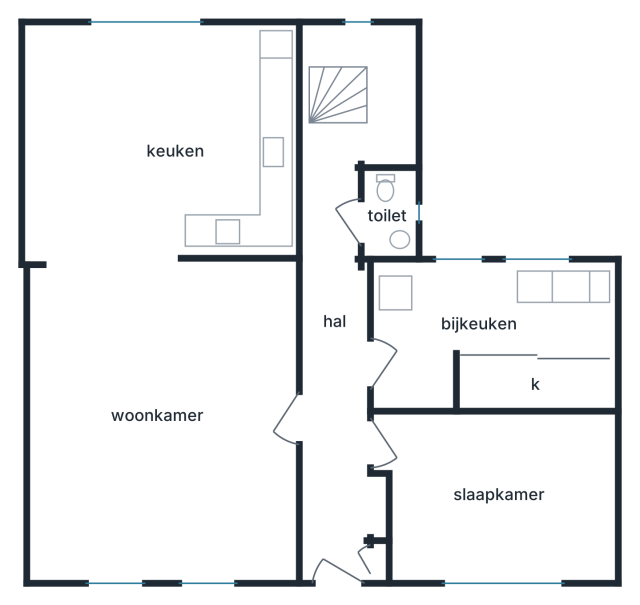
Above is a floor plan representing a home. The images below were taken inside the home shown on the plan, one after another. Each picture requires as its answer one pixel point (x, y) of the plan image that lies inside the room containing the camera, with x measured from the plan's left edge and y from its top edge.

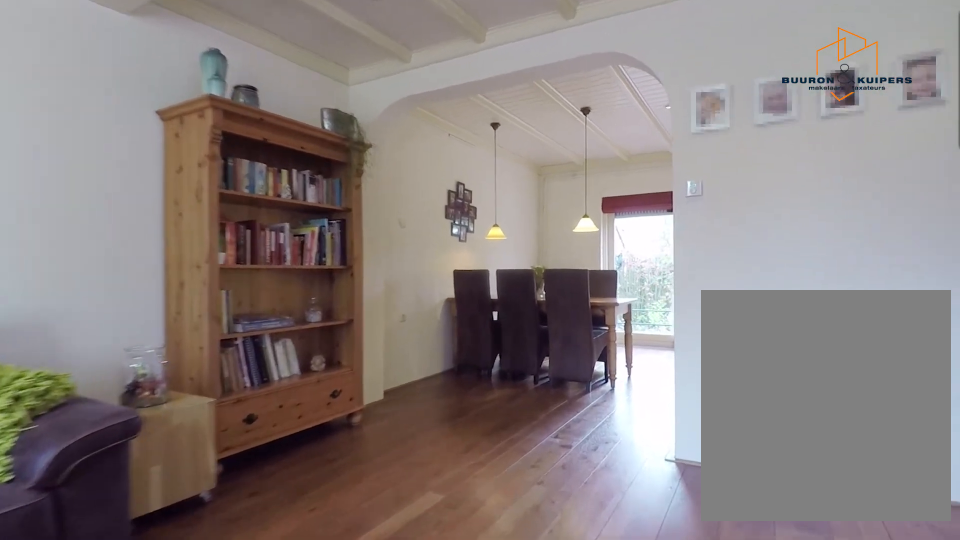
(165, 419)
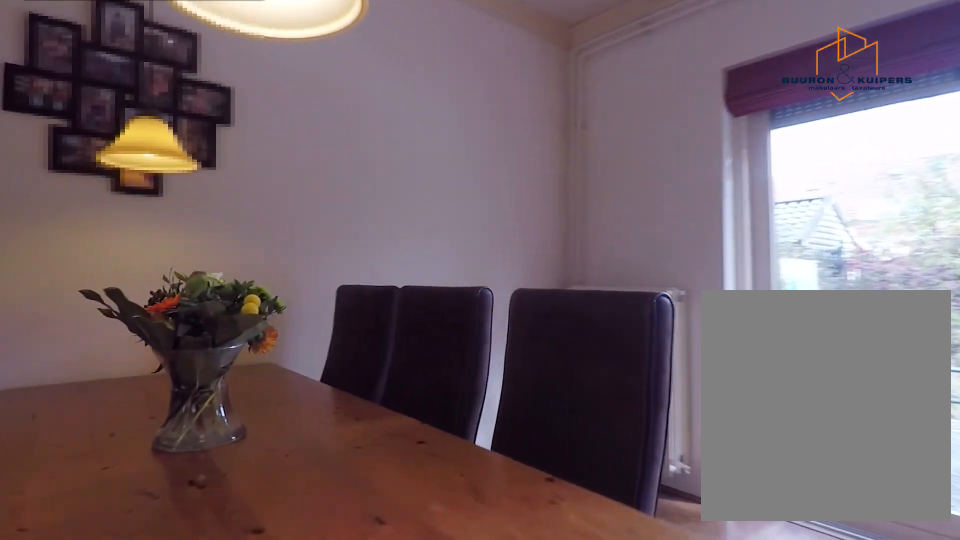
(164, 146)
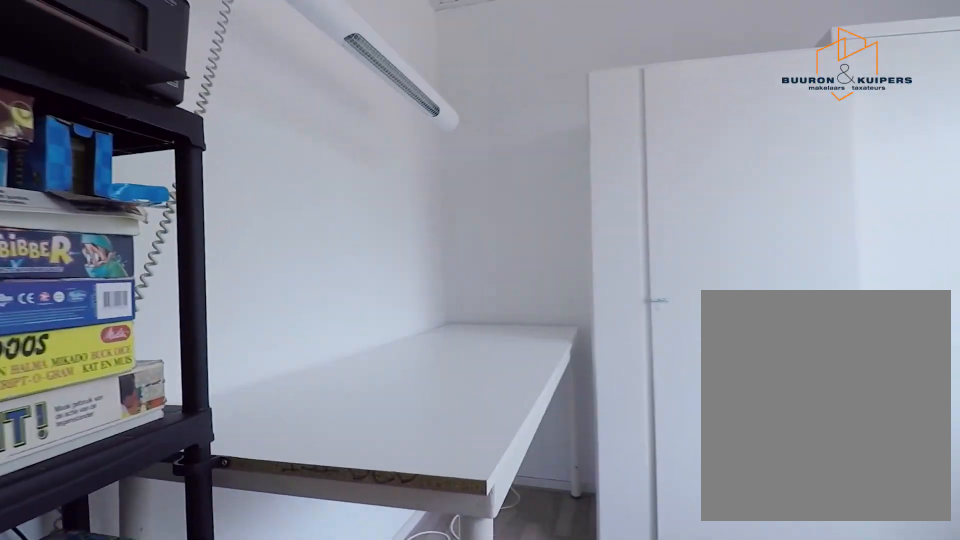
(498, 494)
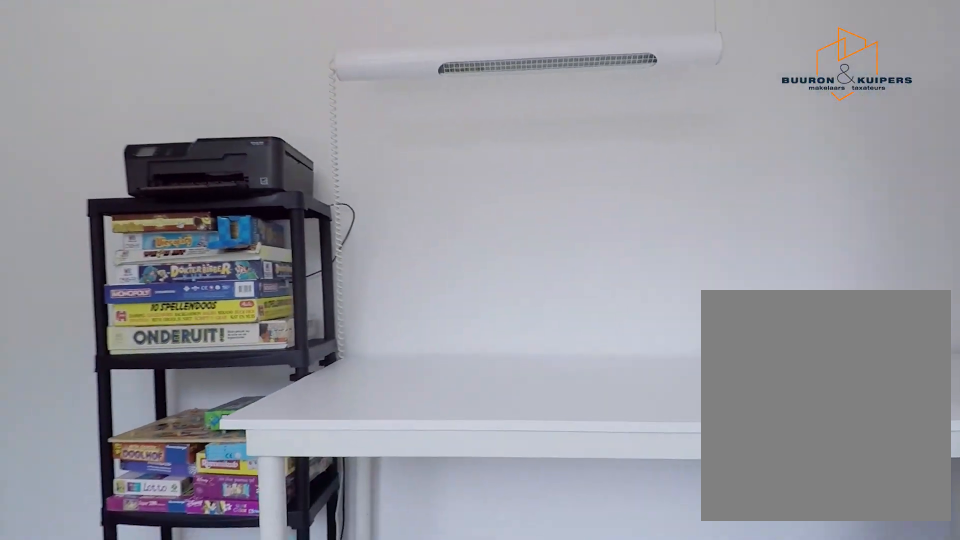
(498, 494)
